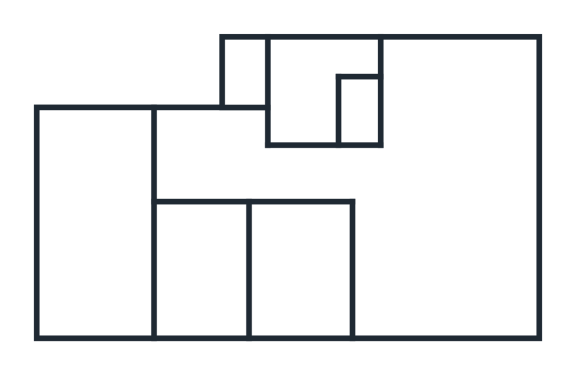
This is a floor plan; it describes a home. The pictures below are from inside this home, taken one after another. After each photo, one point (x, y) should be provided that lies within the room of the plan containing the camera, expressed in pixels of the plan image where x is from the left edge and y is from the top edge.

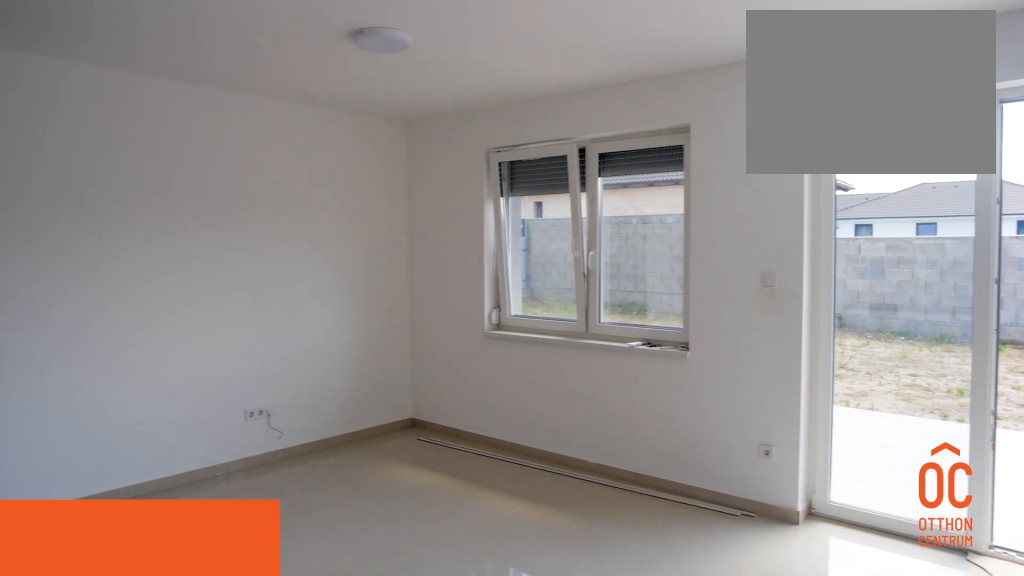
(457, 252)
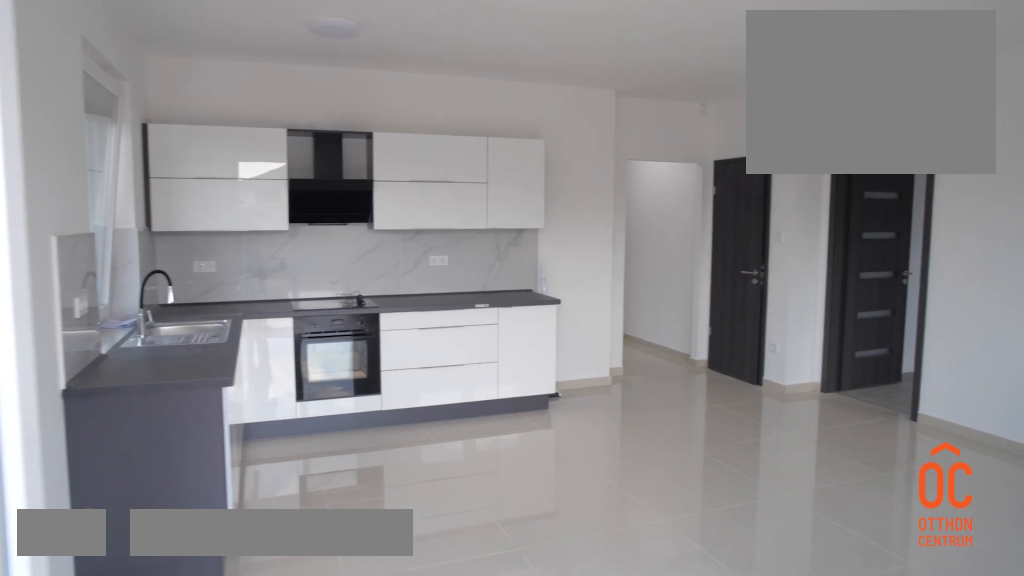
(398, 280)
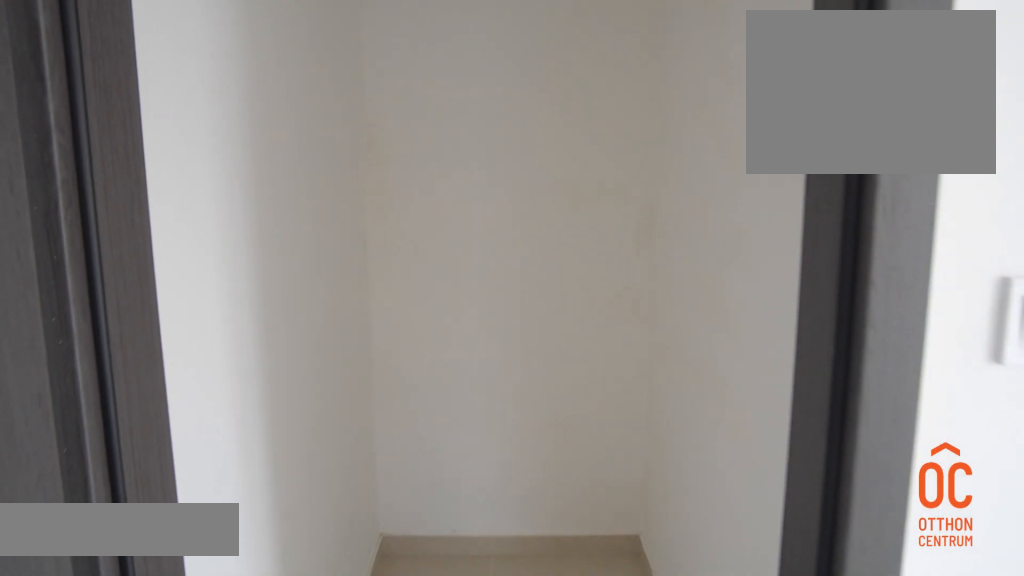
(361, 111)
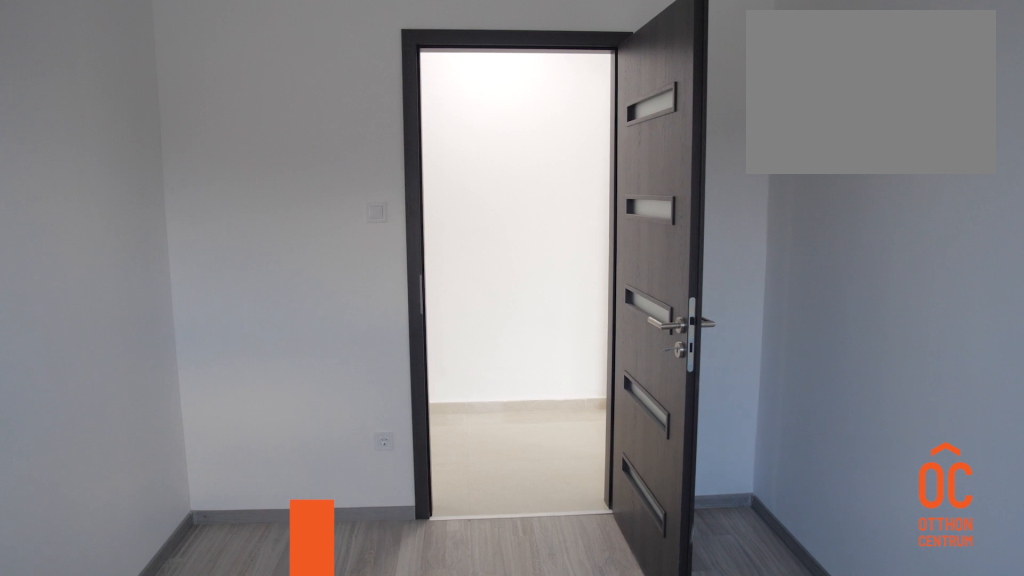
(299, 274)
